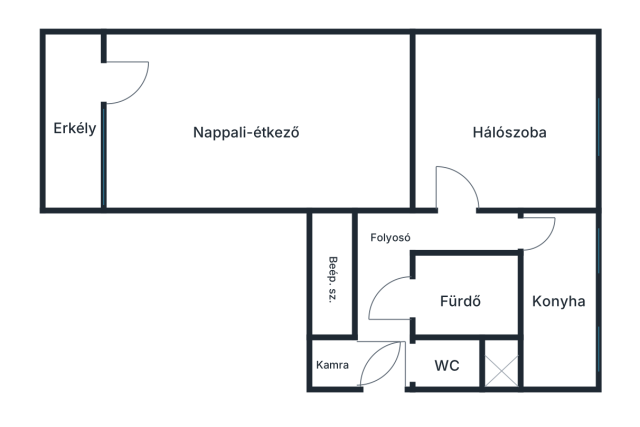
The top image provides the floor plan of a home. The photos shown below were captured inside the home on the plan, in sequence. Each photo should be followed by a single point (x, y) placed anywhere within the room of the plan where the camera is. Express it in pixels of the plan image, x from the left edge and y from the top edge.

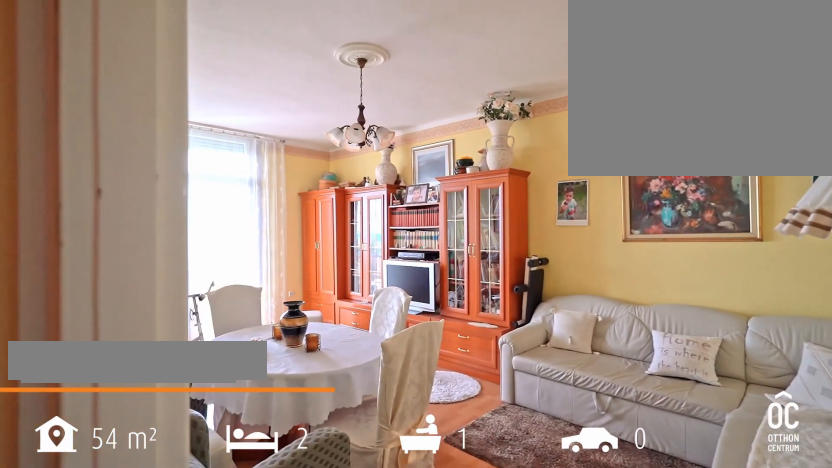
(256, 121)
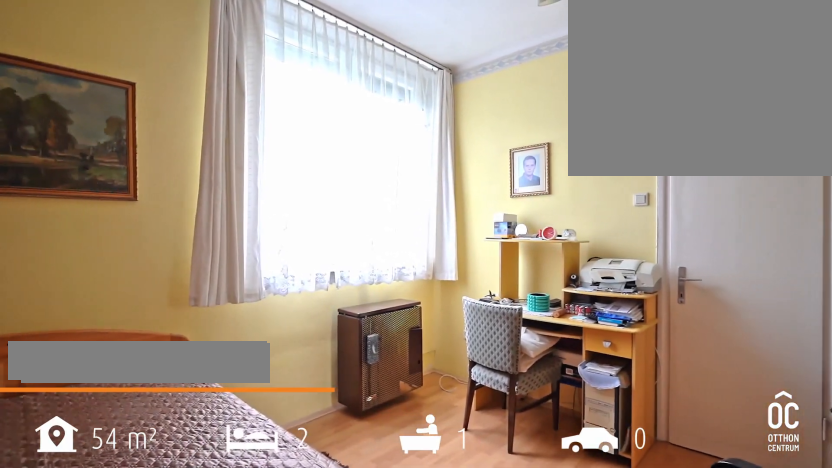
(506, 123)
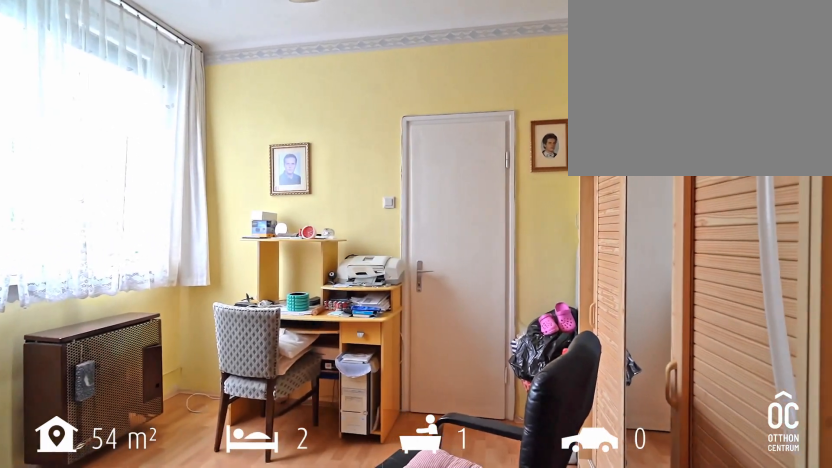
(506, 123)
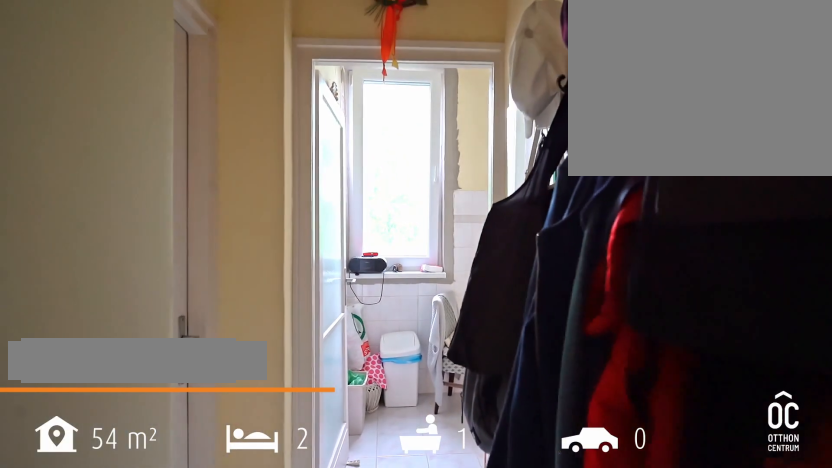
(383, 273)
